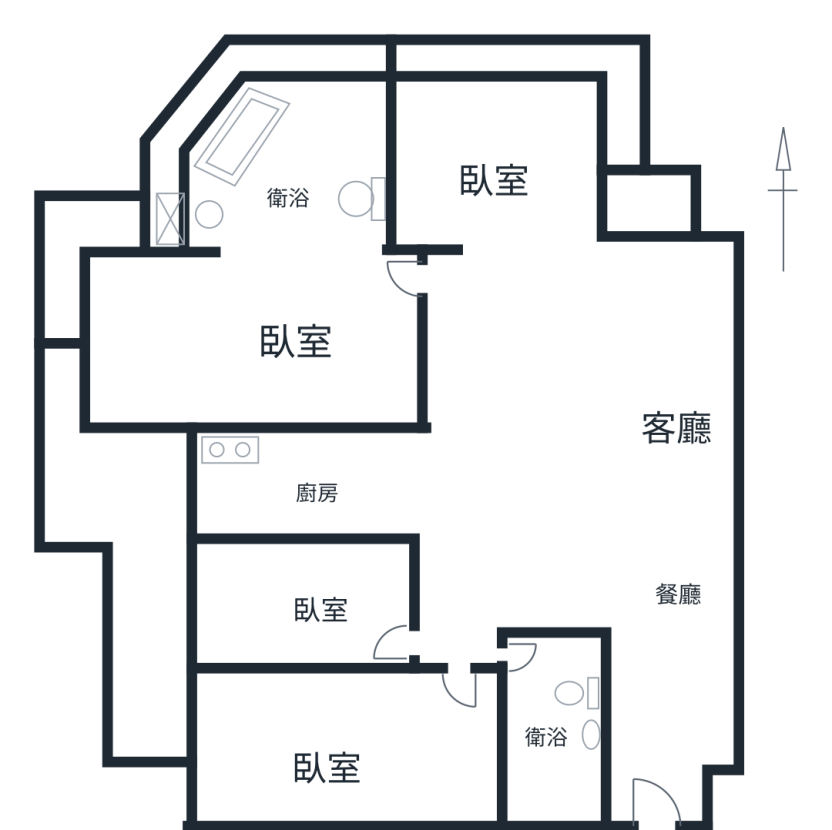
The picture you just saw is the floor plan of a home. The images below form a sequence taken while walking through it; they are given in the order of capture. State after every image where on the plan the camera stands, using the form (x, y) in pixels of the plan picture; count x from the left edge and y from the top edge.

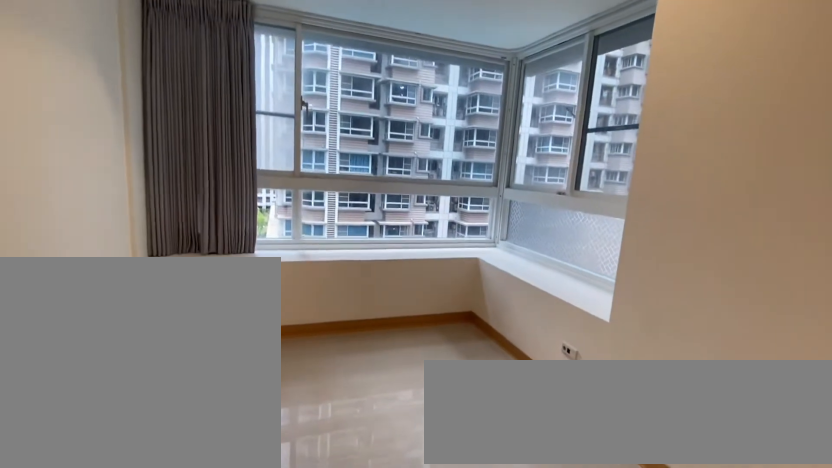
(492, 200)
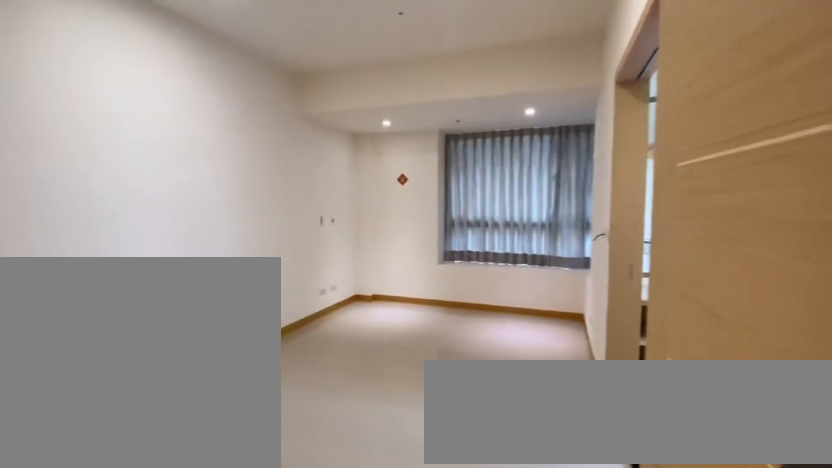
(305, 293)
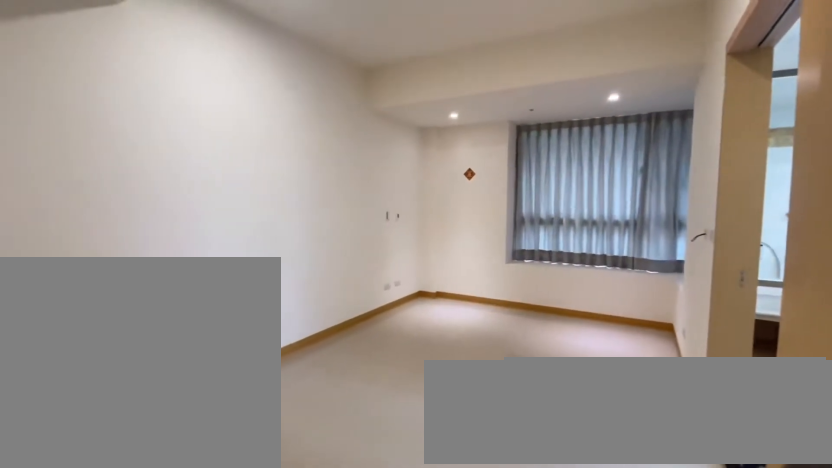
(306, 337)
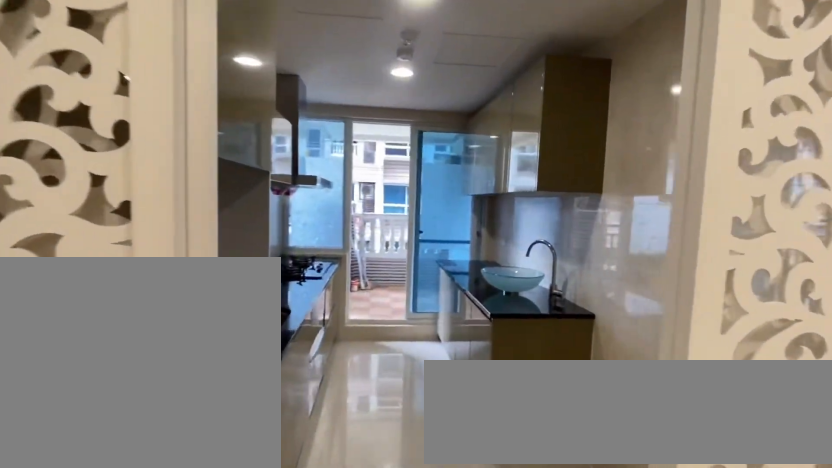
(318, 466)
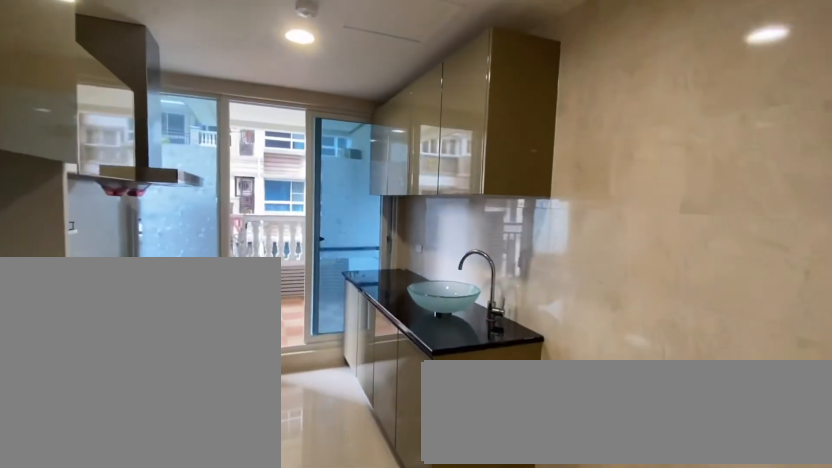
(329, 434)
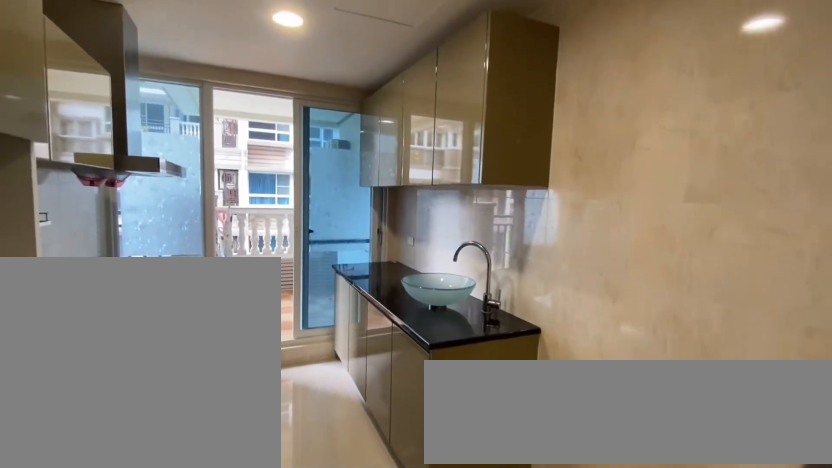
(318, 466)
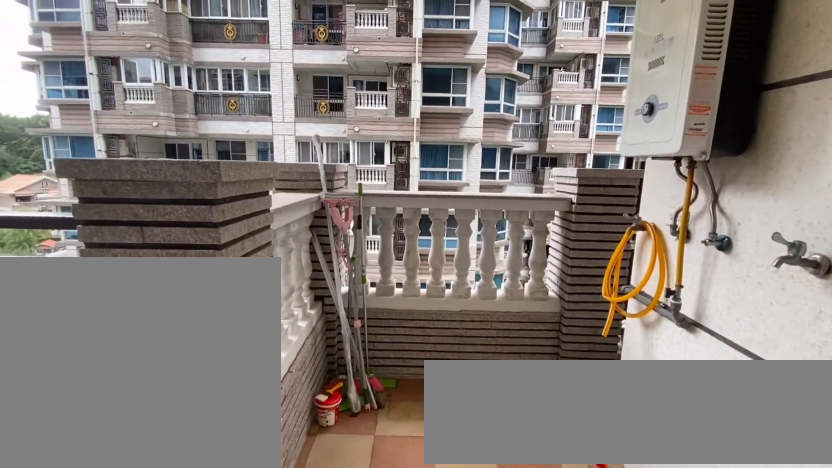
(135, 503)
